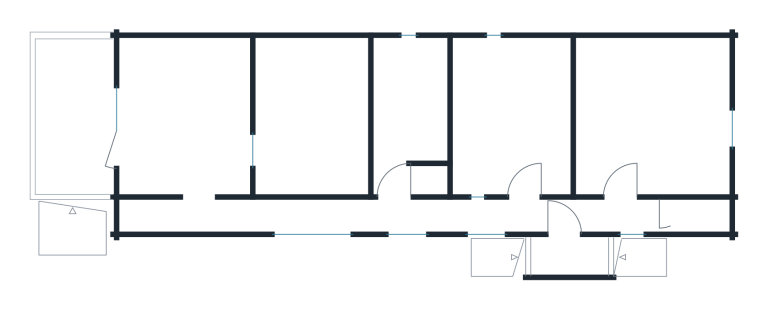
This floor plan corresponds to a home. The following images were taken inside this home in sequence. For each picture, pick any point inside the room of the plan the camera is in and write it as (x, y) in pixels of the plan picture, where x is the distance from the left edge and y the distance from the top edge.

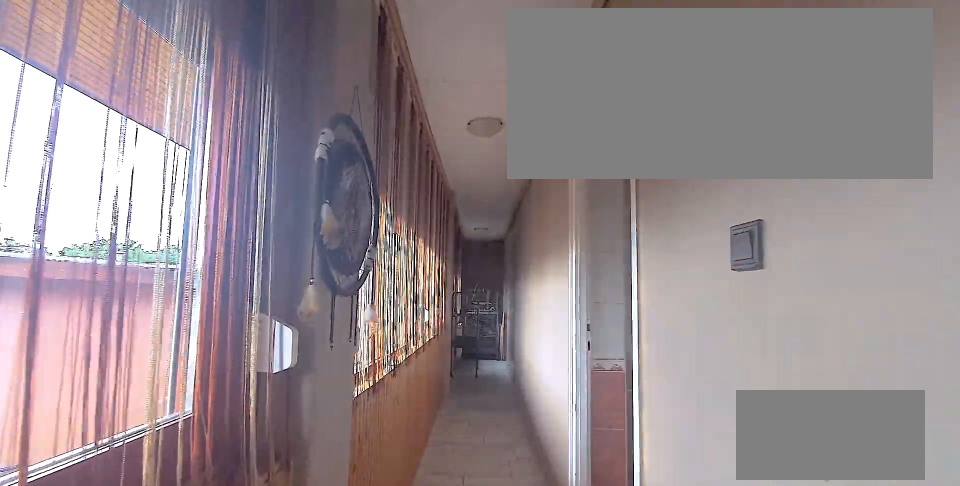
(451, 215)
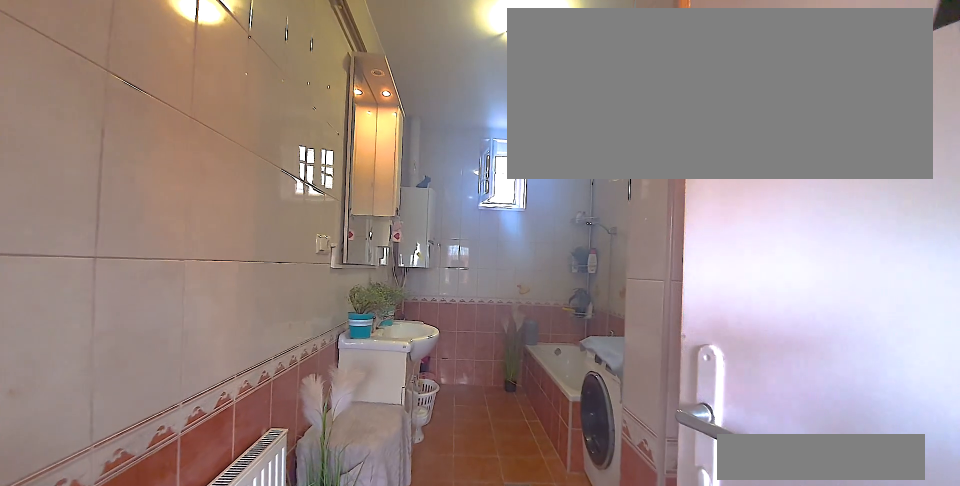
(411, 122)
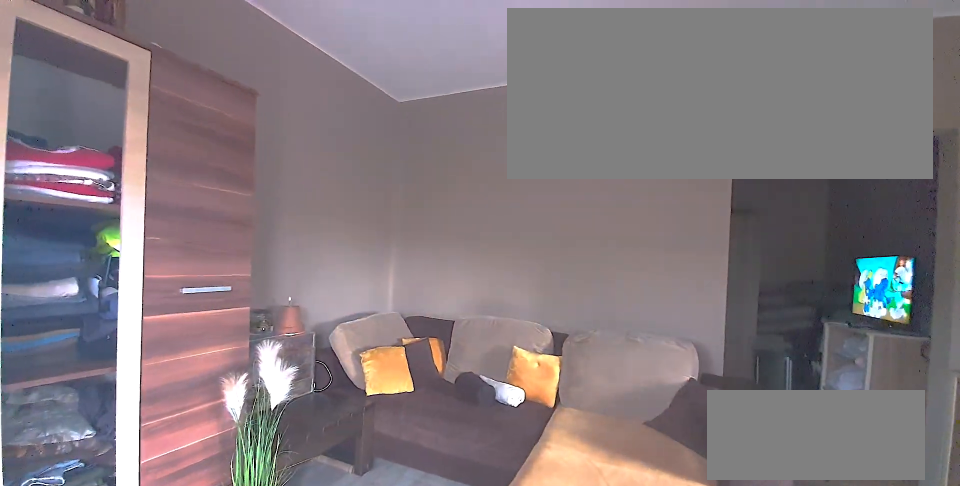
(192, 121)
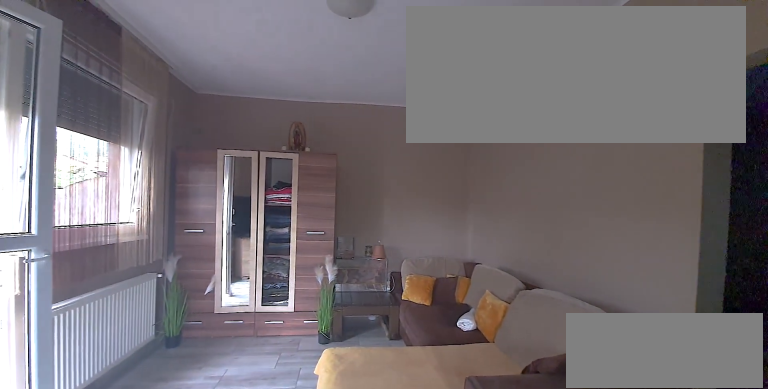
(192, 122)
